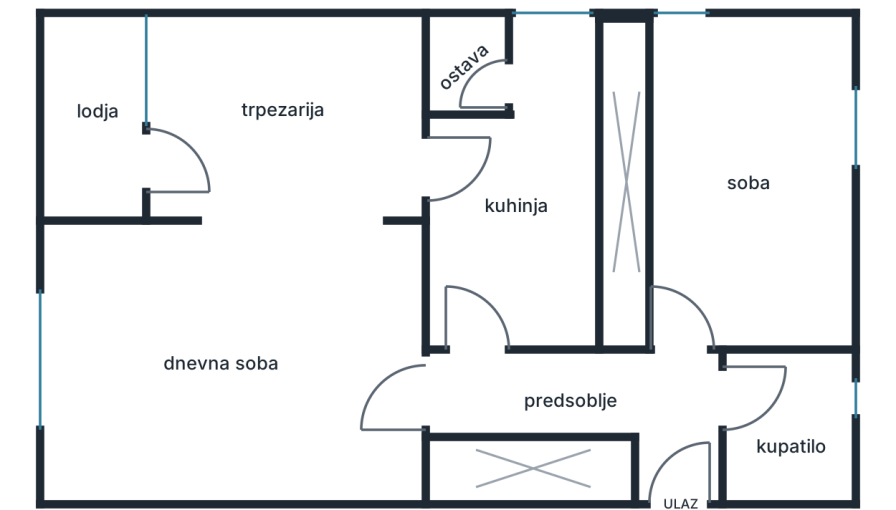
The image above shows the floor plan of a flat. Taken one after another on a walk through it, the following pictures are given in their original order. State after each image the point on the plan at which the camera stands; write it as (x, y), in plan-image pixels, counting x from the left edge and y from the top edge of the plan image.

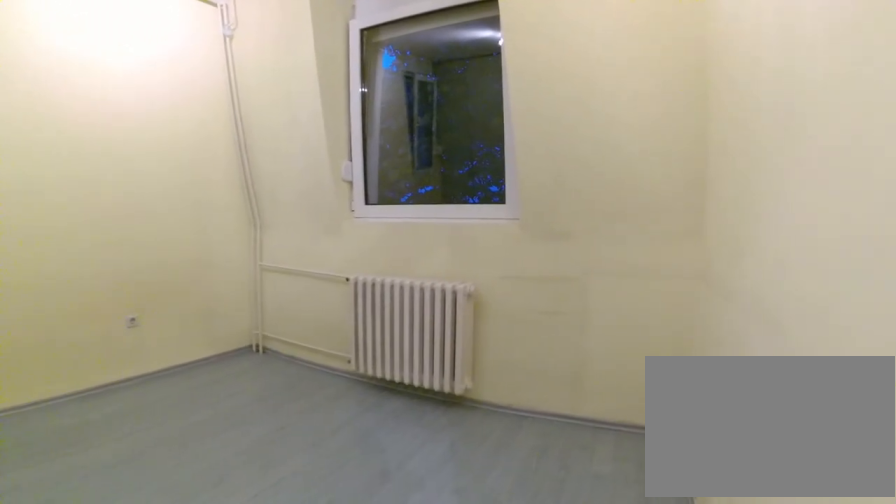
(705, 325)
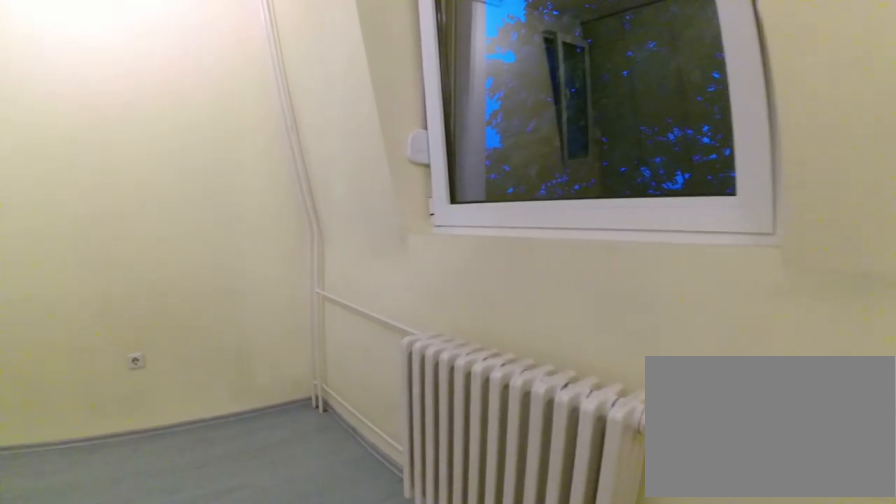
(801, 315)
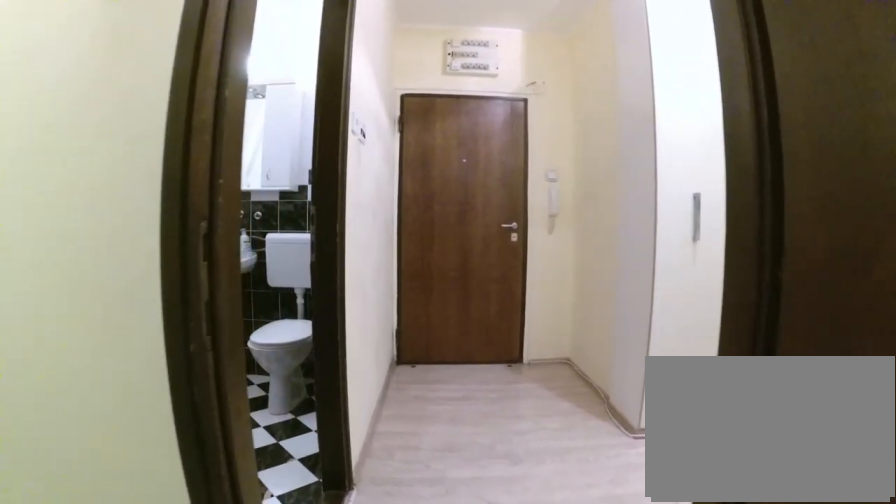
(710, 298)
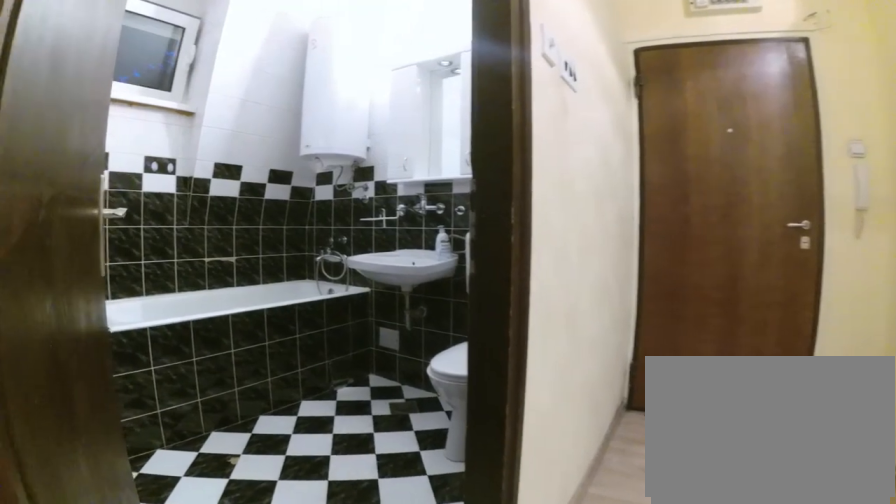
(698, 350)
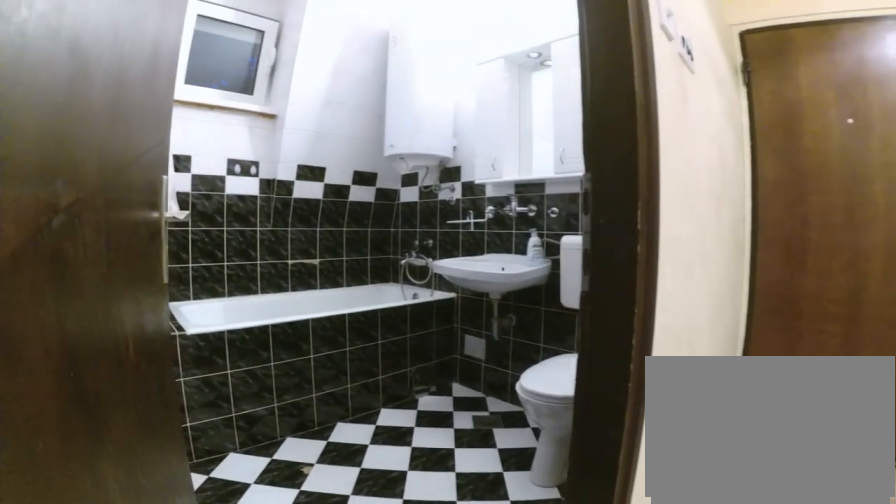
(694, 360)
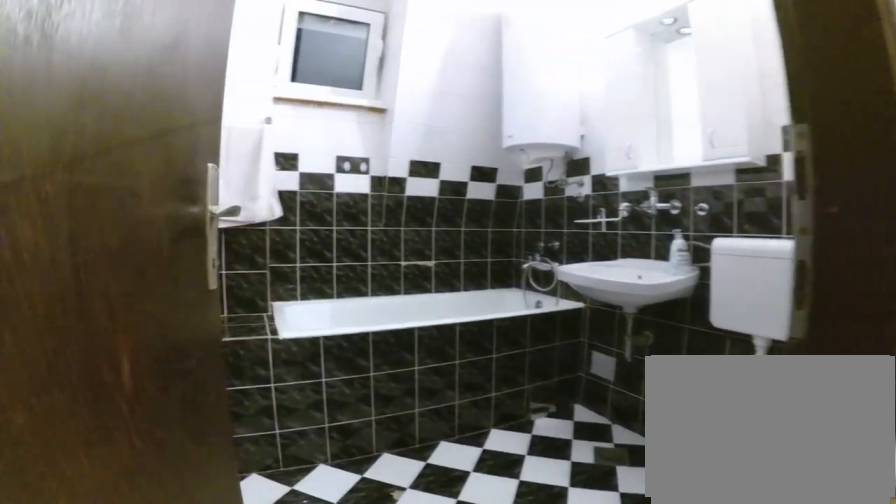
(694, 368)
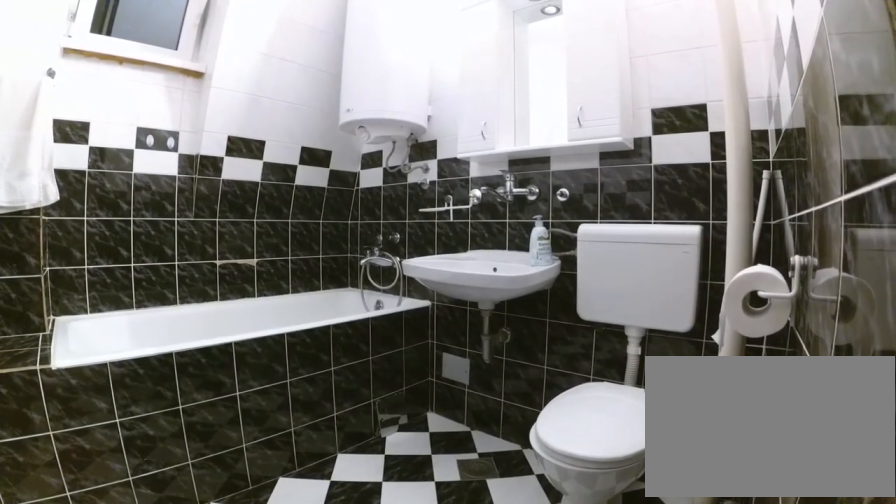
(743, 381)
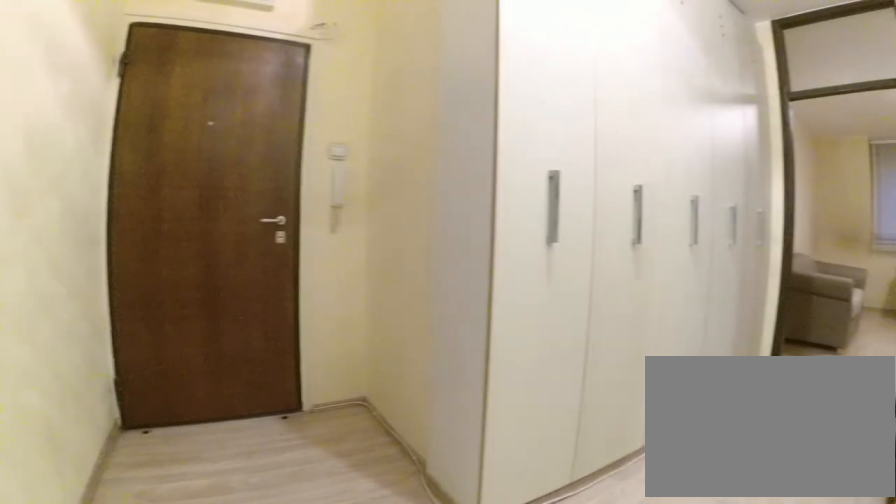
(689, 363)
